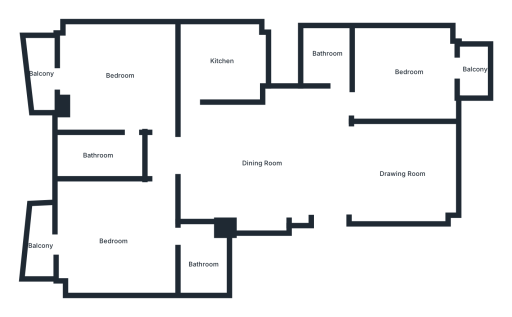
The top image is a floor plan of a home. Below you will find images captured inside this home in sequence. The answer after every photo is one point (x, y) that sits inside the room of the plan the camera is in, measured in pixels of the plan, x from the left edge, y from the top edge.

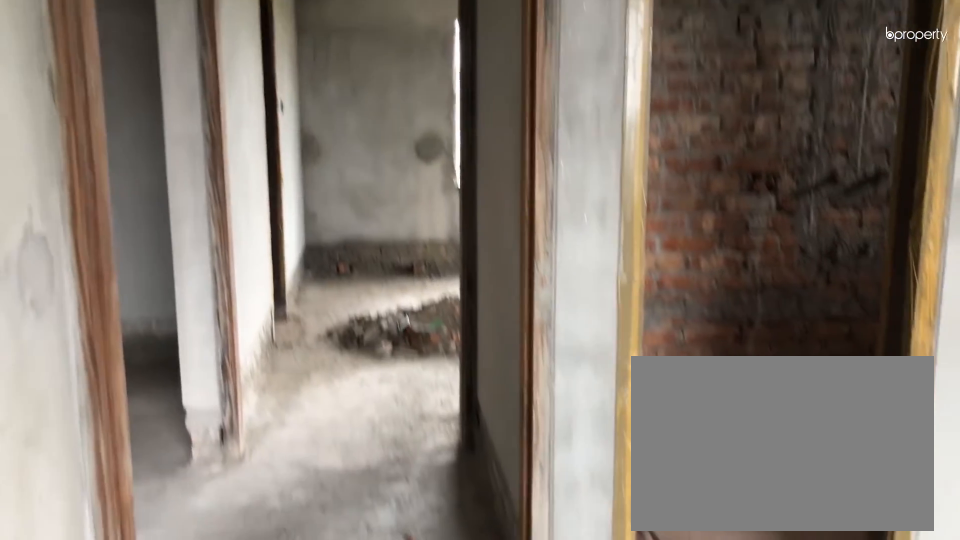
(114, 76)
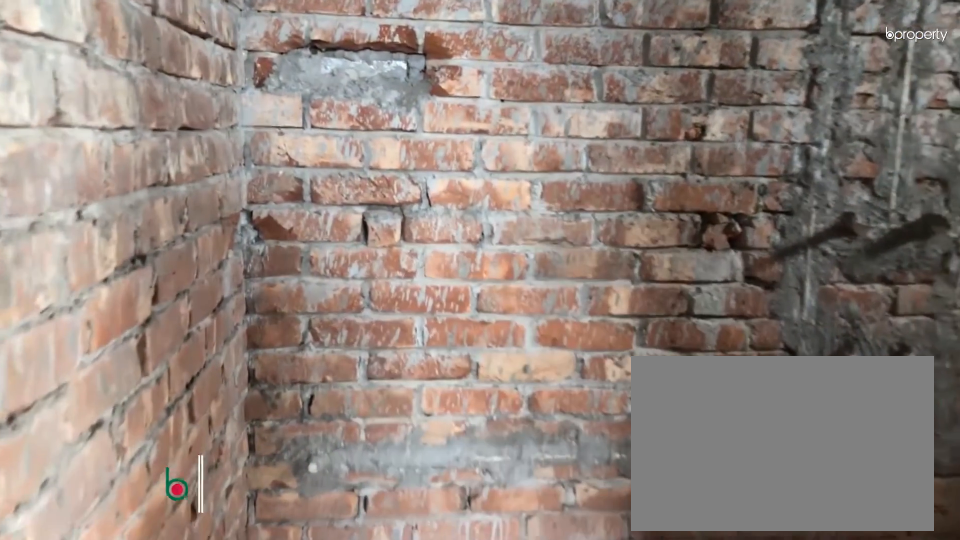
(98, 156)
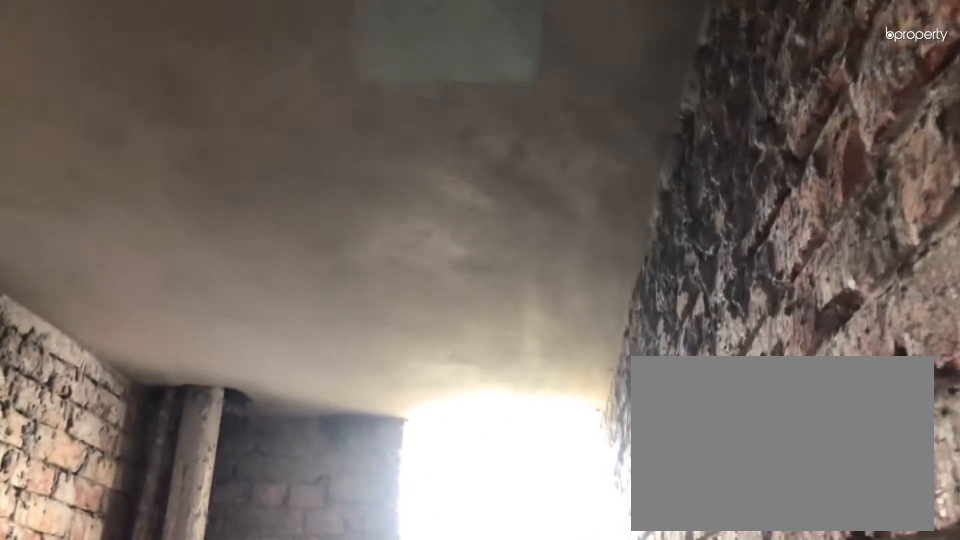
(98, 156)
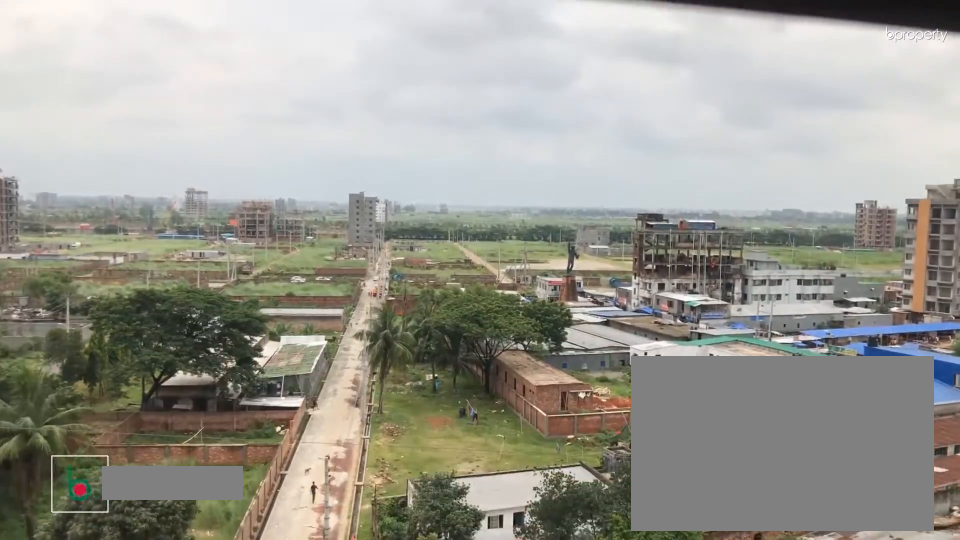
(40, 74)
